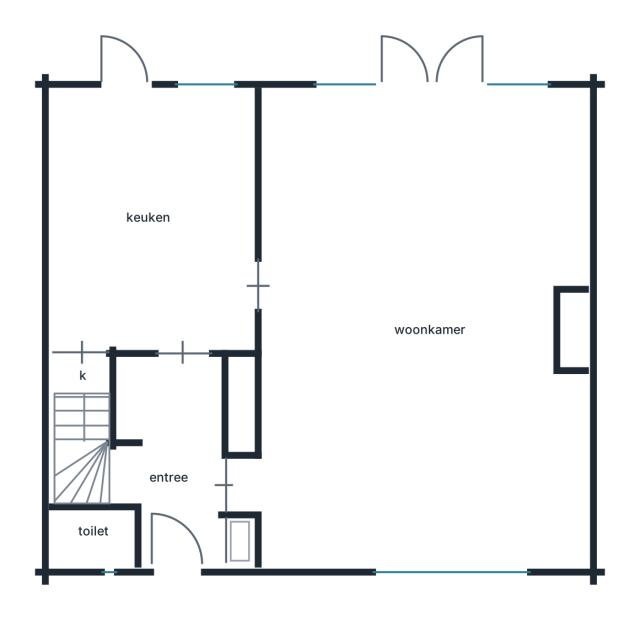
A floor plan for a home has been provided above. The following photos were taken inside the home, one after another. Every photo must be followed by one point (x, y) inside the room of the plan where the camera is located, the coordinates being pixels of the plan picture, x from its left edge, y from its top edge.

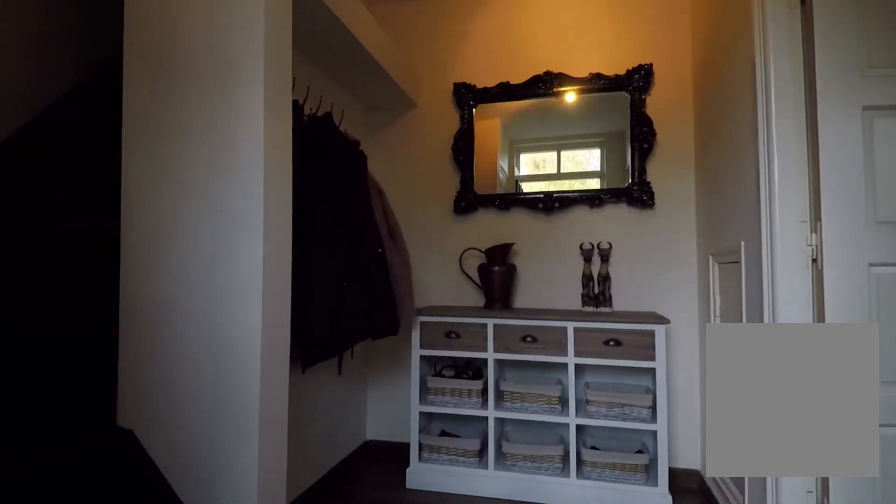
(172, 459)
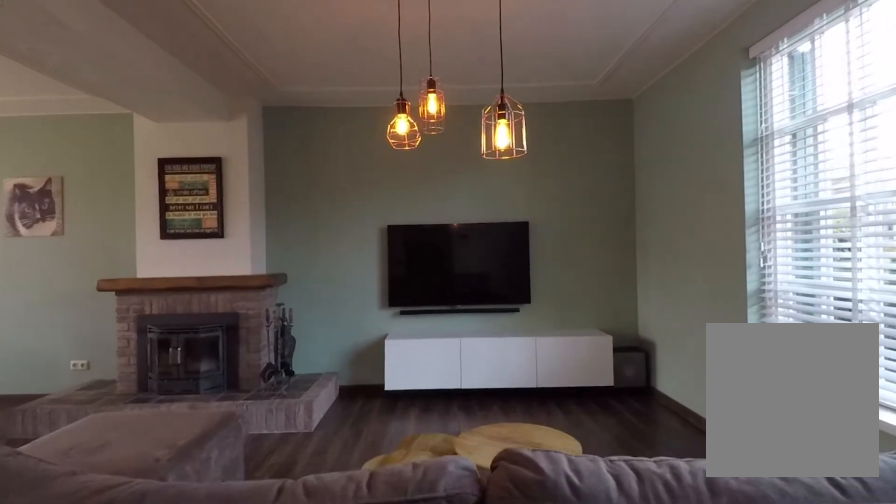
(425, 150)
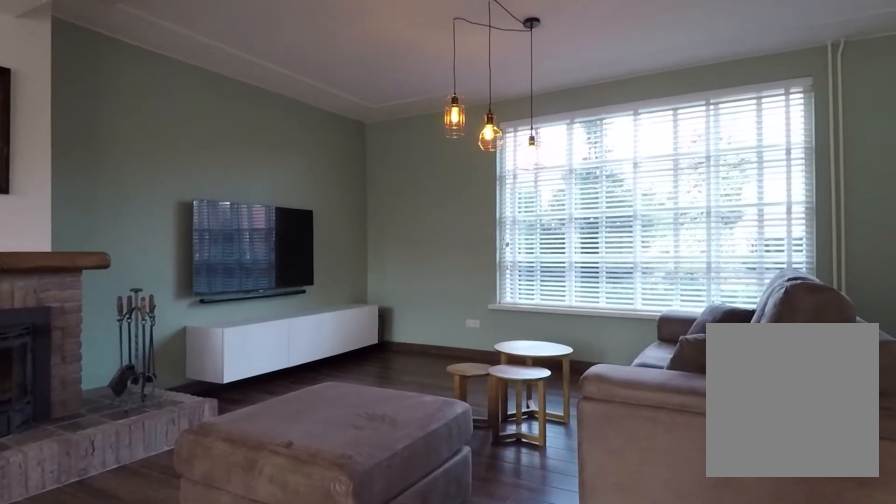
(425, 150)
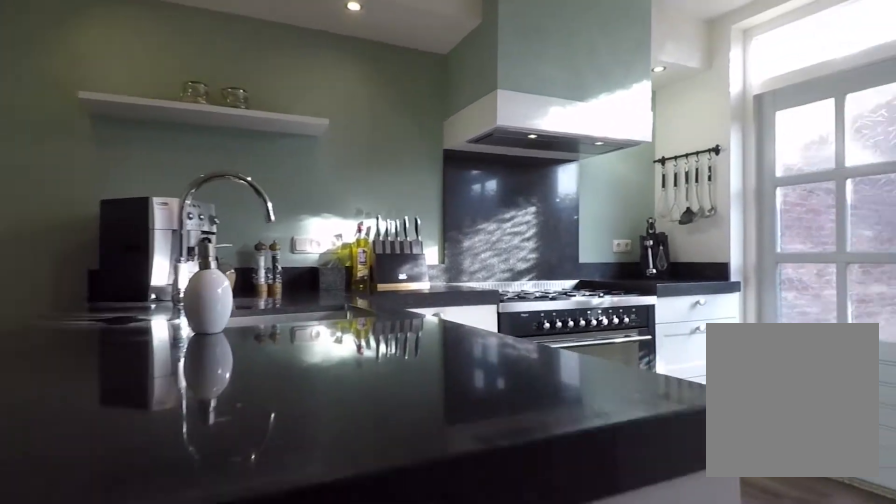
(155, 189)
